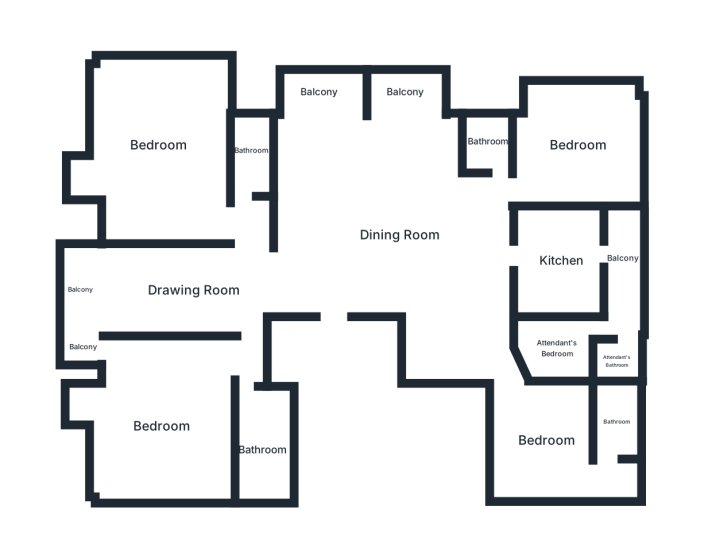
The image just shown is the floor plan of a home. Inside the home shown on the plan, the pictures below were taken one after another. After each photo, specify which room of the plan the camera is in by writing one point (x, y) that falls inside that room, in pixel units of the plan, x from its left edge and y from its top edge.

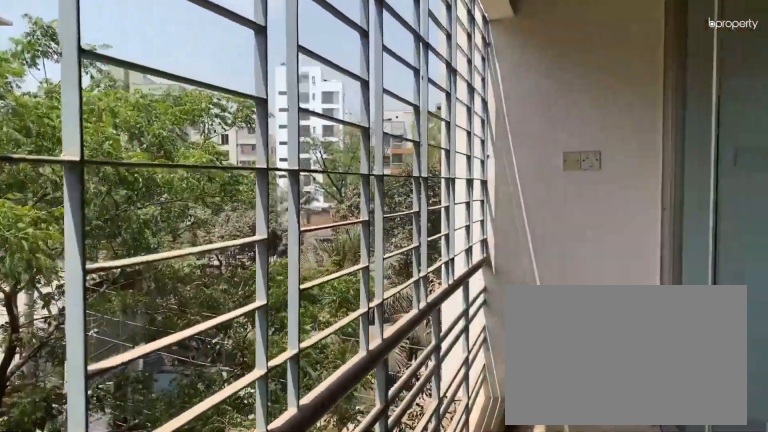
(83, 346)
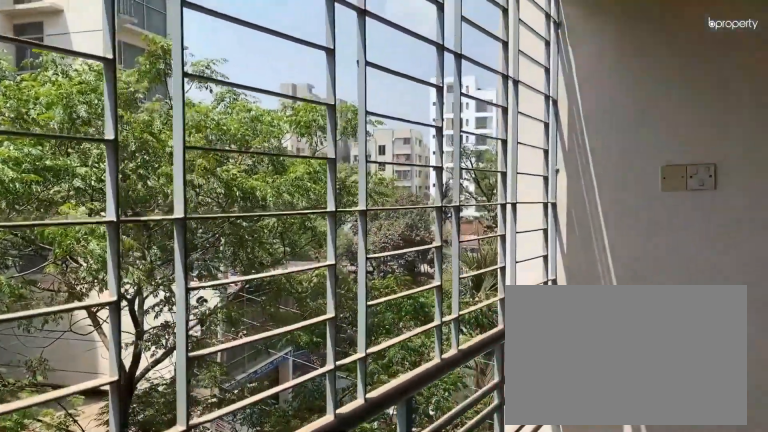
(82, 289)
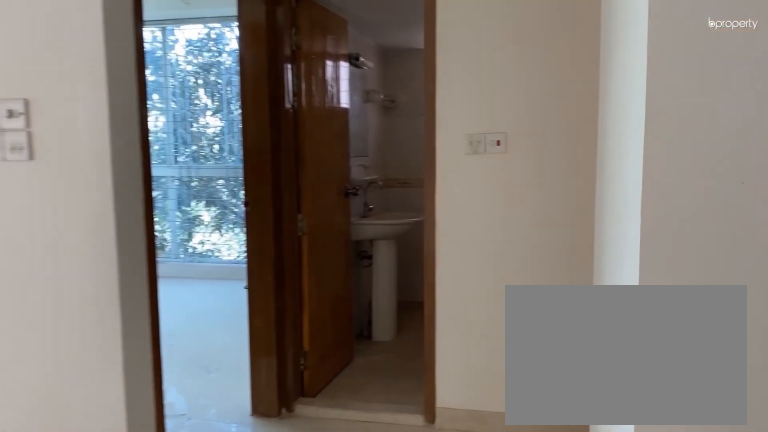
(229, 253)
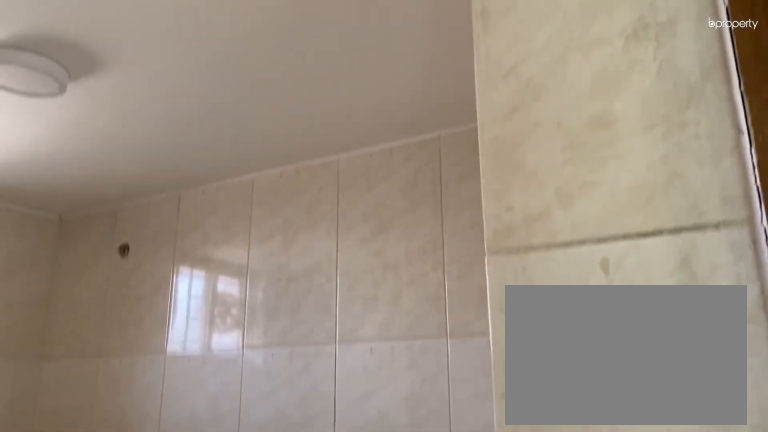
(253, 151)
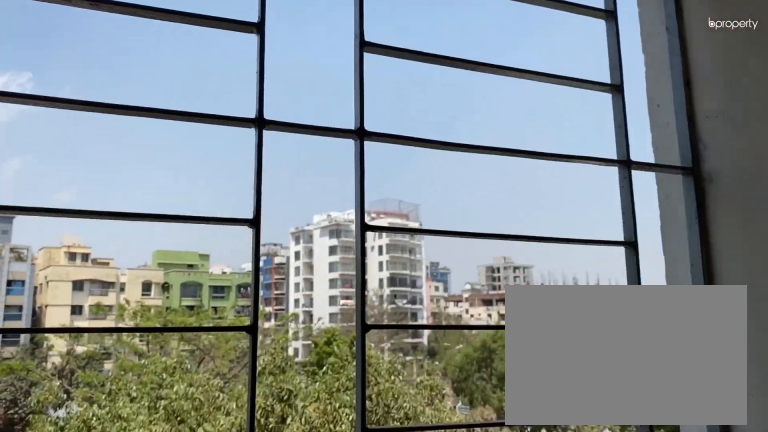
(320, 93)
